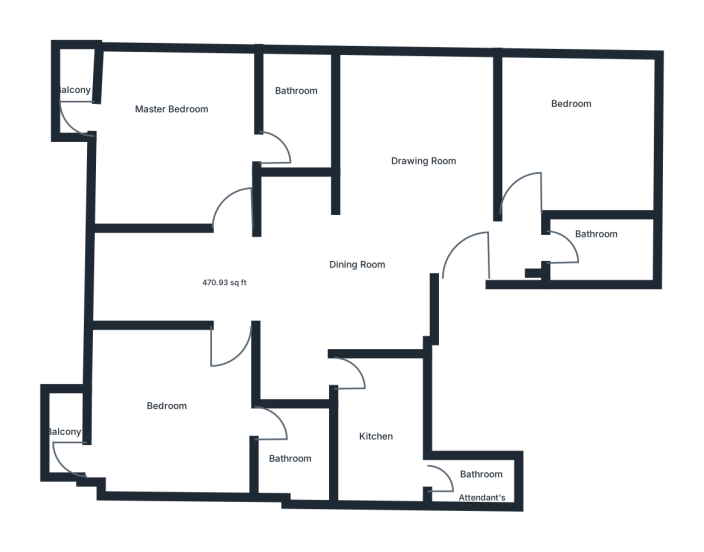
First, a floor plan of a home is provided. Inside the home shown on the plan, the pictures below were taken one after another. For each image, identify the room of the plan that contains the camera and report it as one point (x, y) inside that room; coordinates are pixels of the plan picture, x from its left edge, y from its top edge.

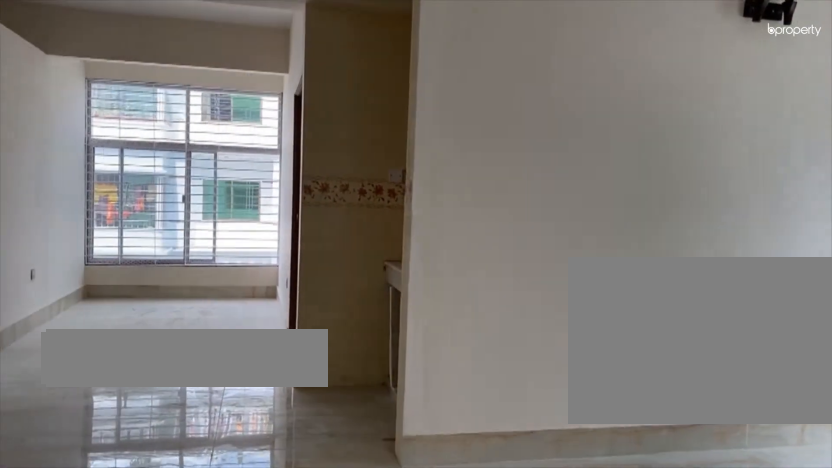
(397, 223)
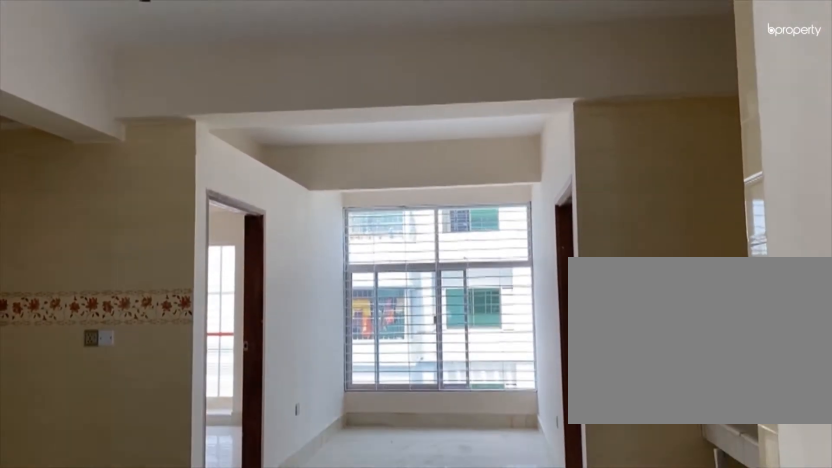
(397, 223)
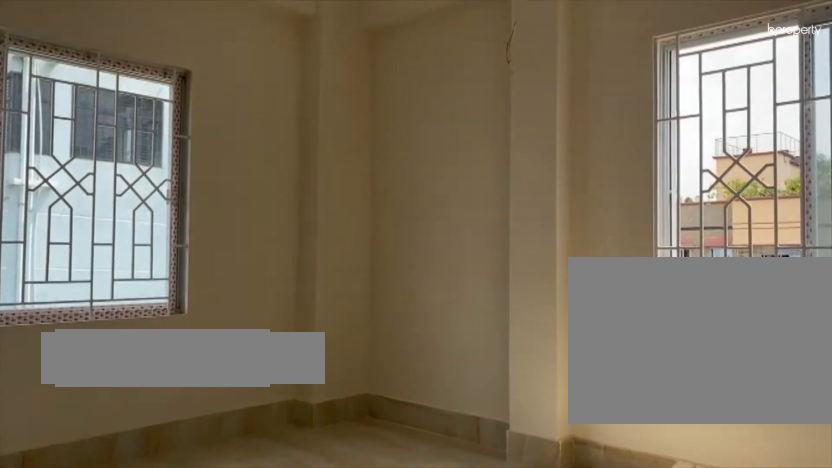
(587, 140)
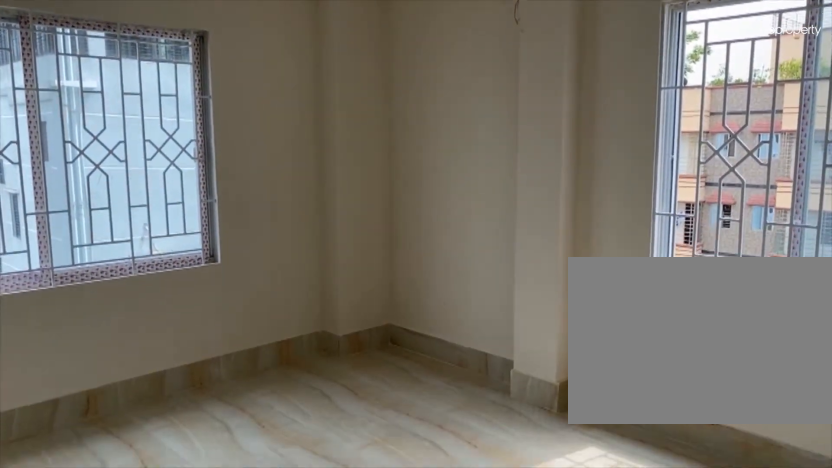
(587, 140)
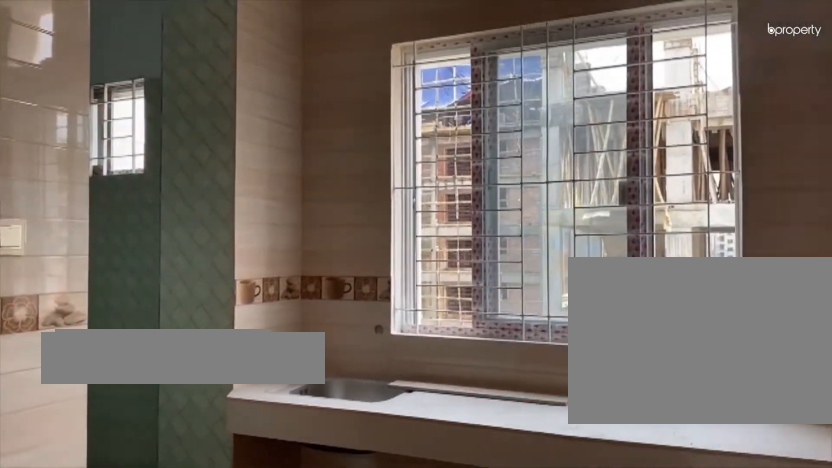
(378, 438)
